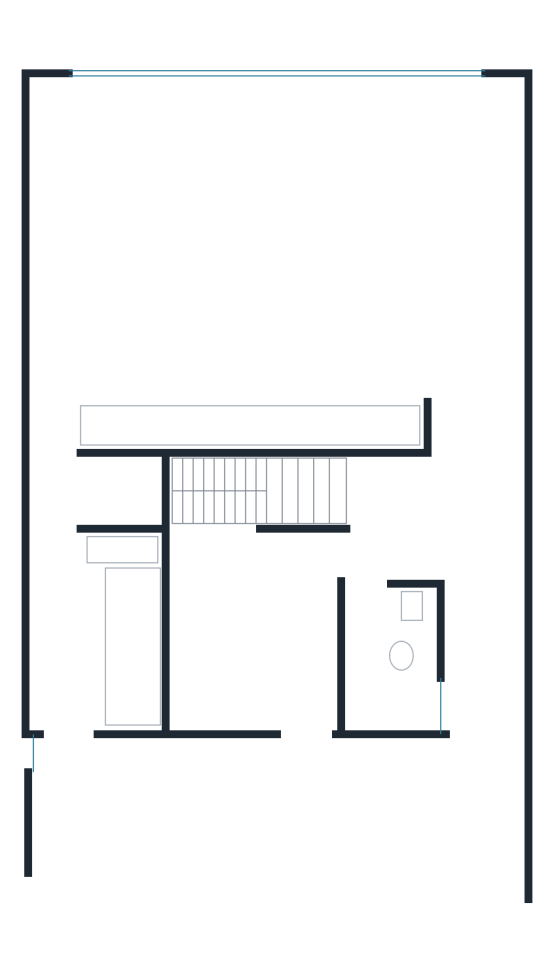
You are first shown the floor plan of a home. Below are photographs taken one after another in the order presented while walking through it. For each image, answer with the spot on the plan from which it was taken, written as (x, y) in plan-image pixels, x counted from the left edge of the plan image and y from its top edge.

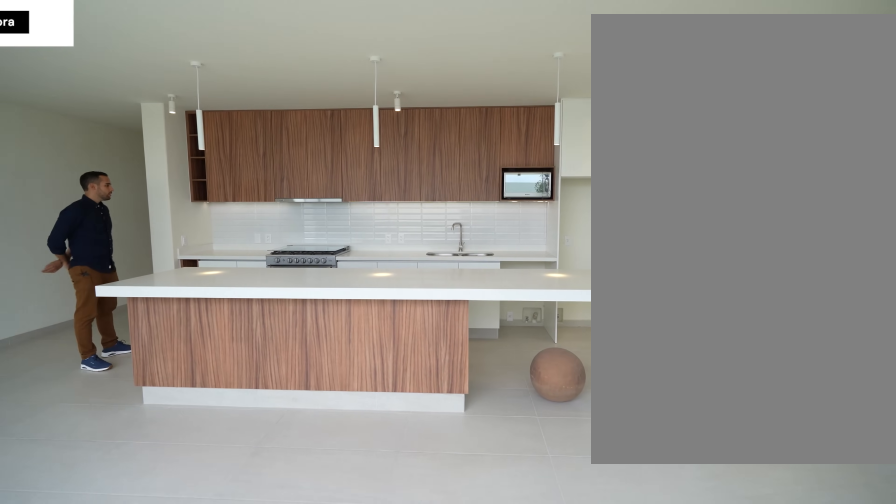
(239, 191)
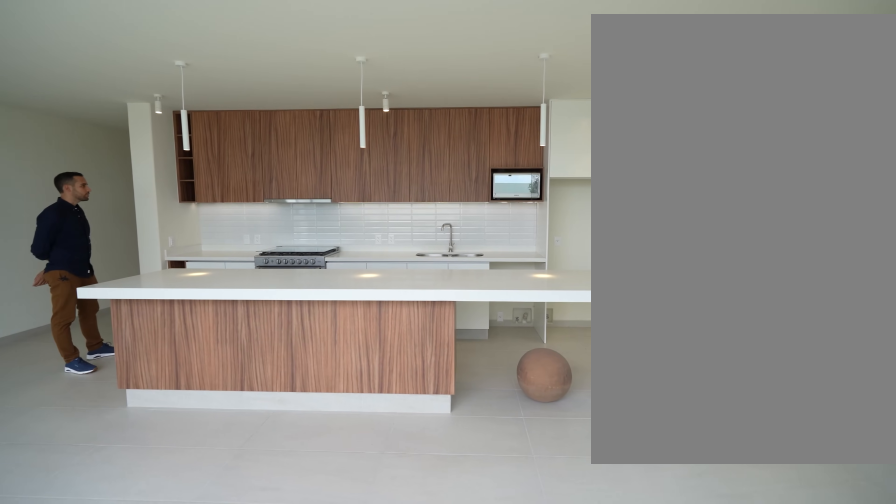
(239, 192)
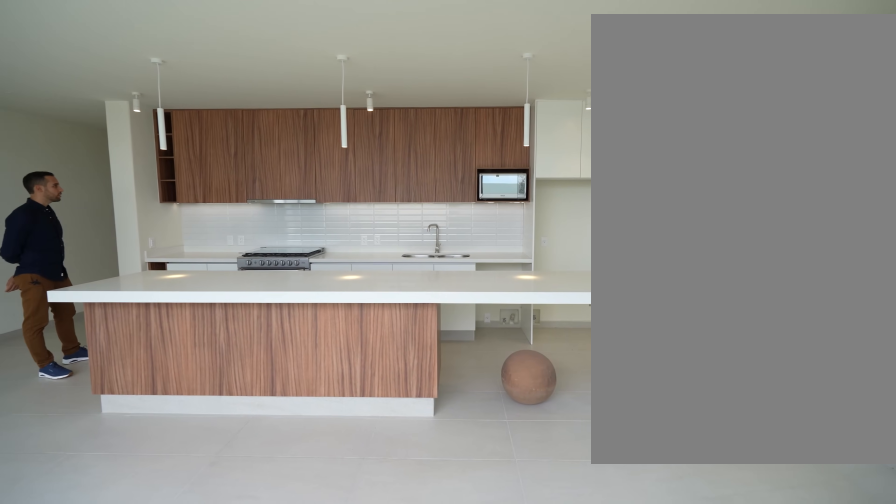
(231, 188)
